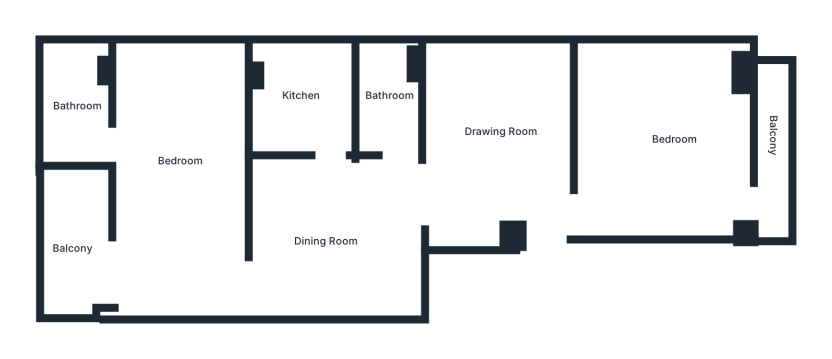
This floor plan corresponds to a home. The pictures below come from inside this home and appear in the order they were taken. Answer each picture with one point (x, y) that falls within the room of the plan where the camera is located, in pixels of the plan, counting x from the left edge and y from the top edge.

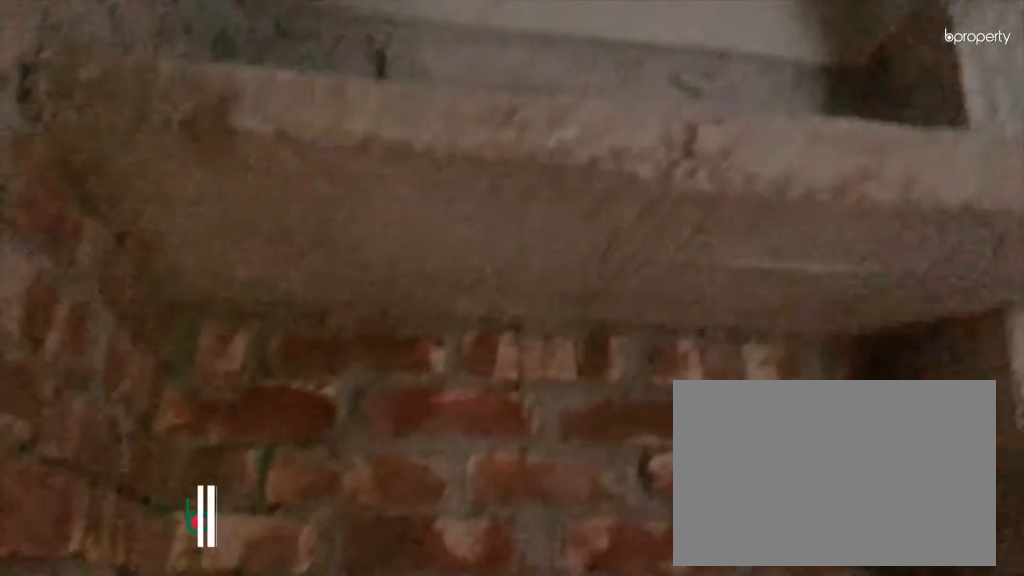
(302, 97)
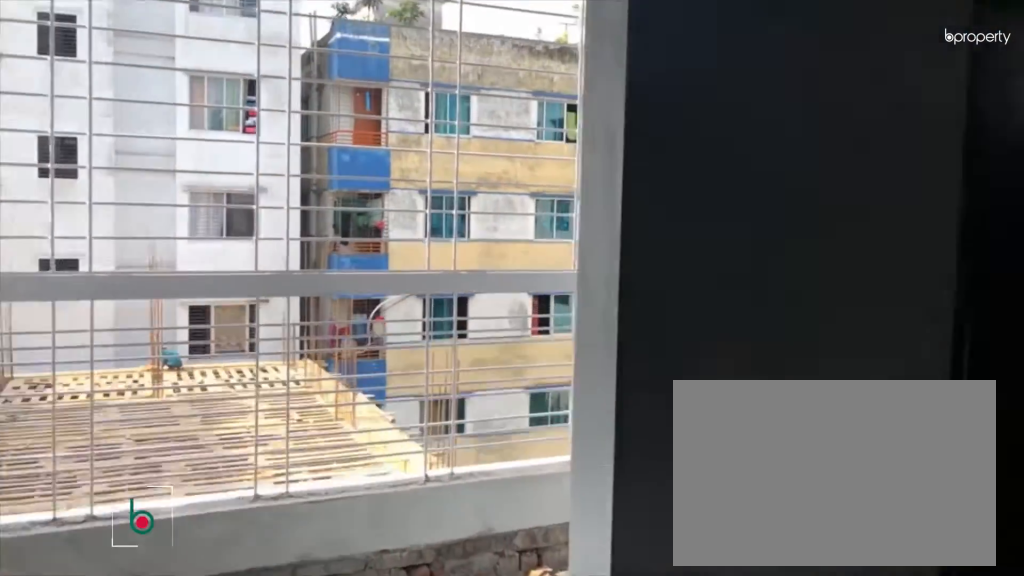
(177, 166)
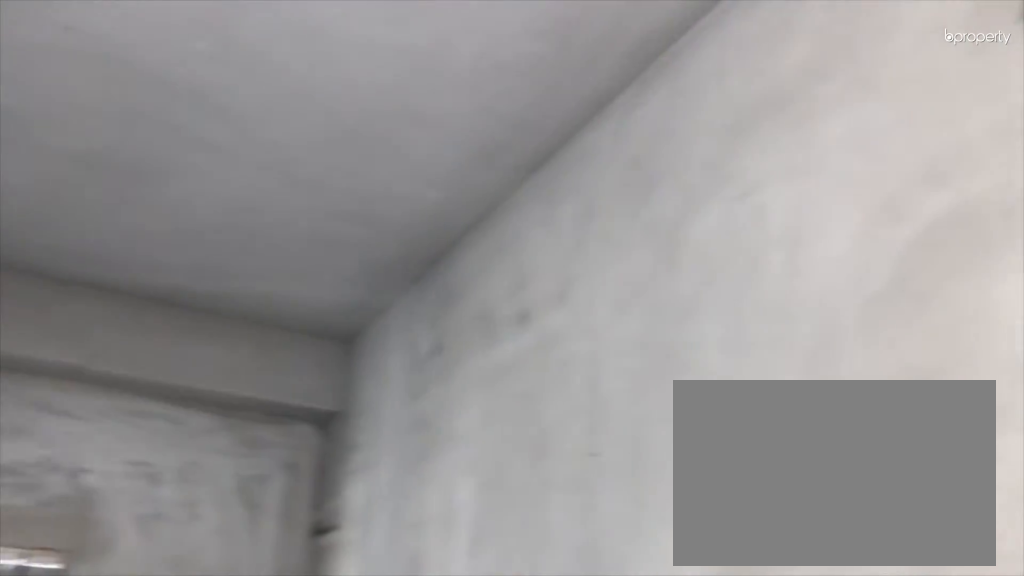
(176, 166)
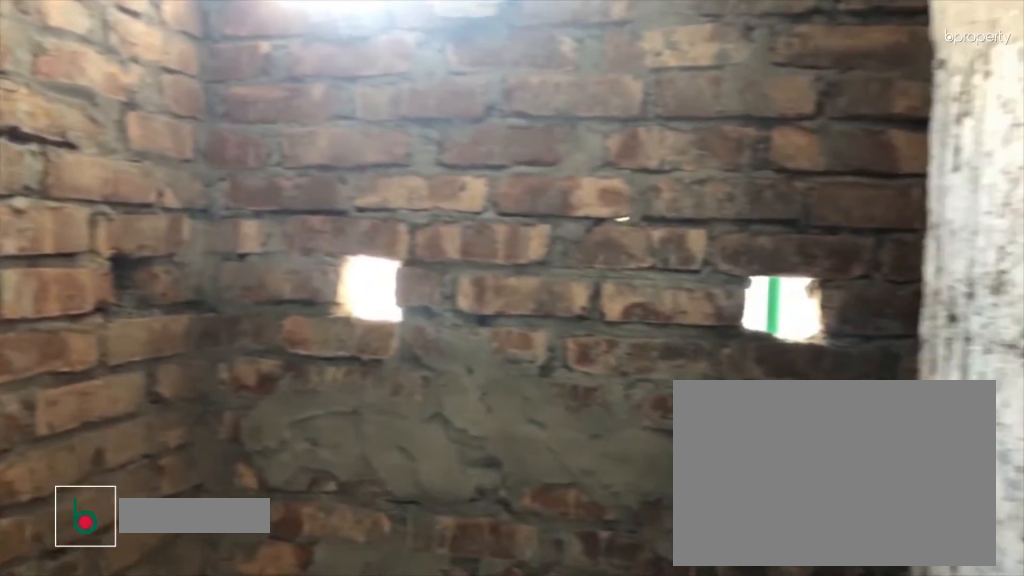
(77, 104)
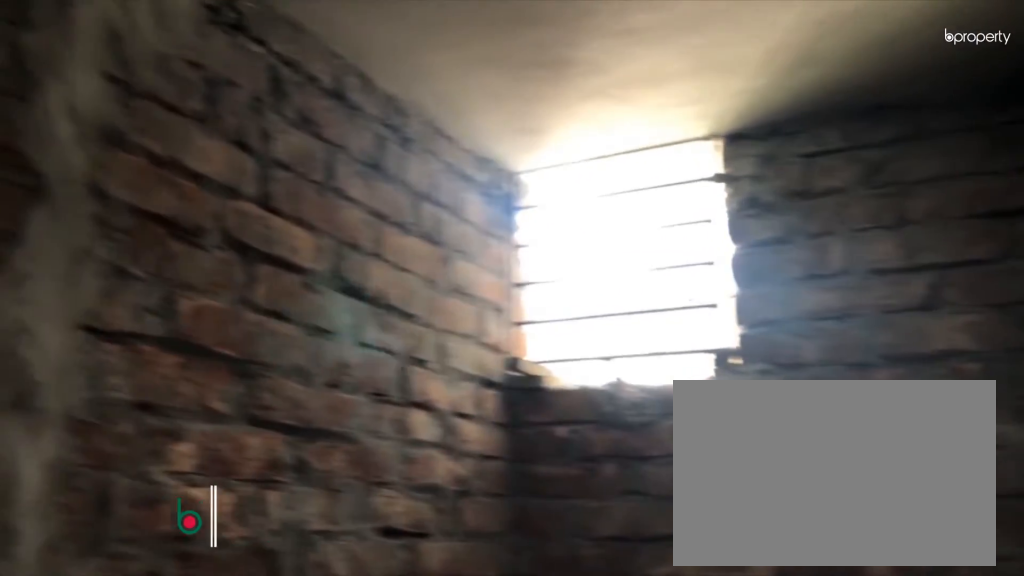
(77, 104)
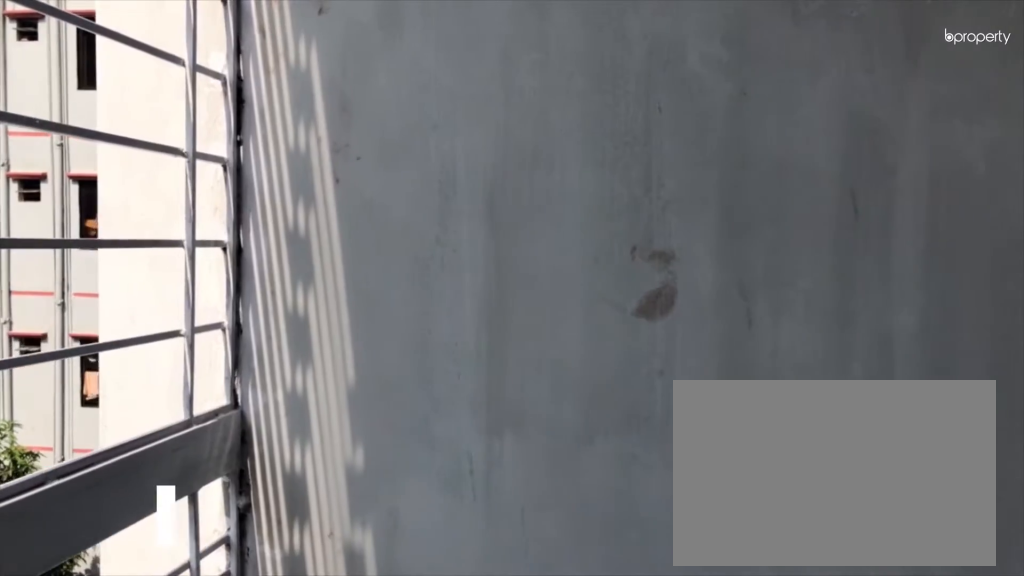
(71, 244)
